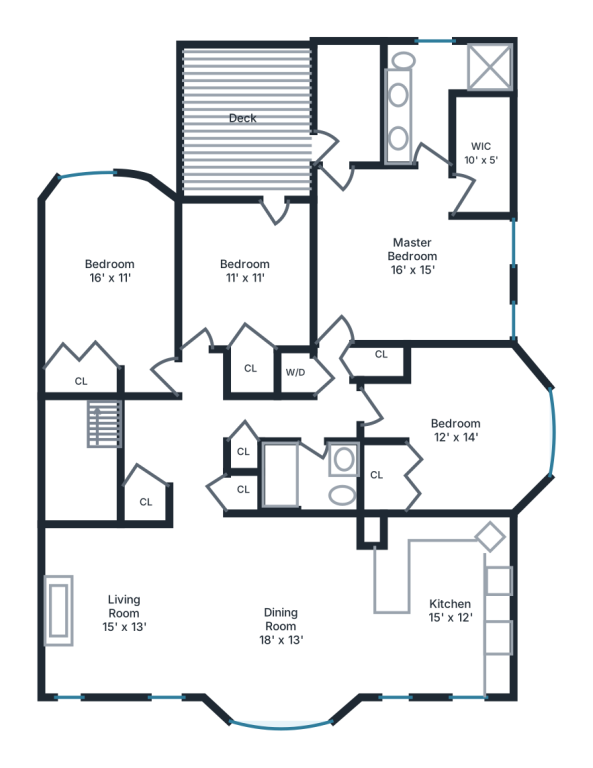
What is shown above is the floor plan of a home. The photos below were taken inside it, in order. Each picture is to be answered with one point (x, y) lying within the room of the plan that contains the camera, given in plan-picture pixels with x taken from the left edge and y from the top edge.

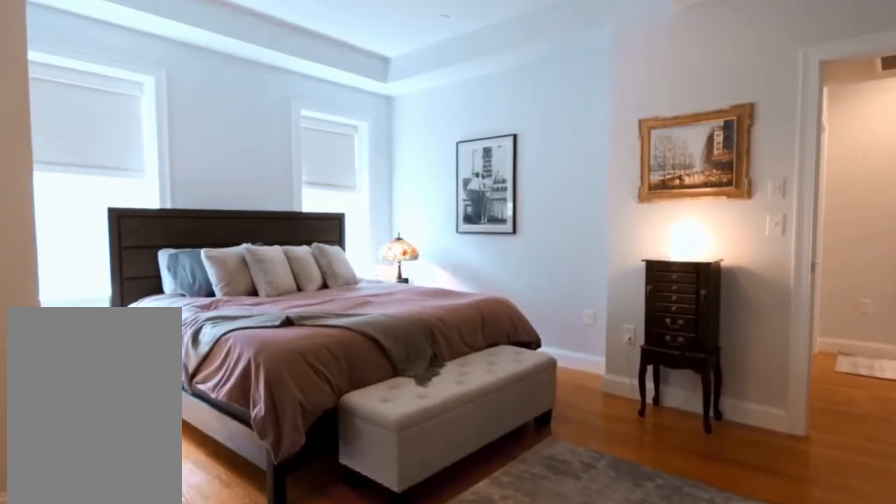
(412, 255)
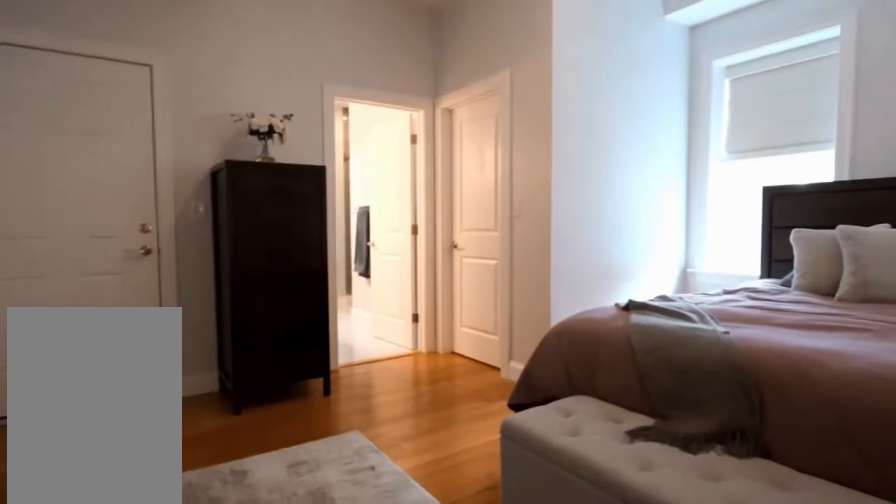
(410, 257)
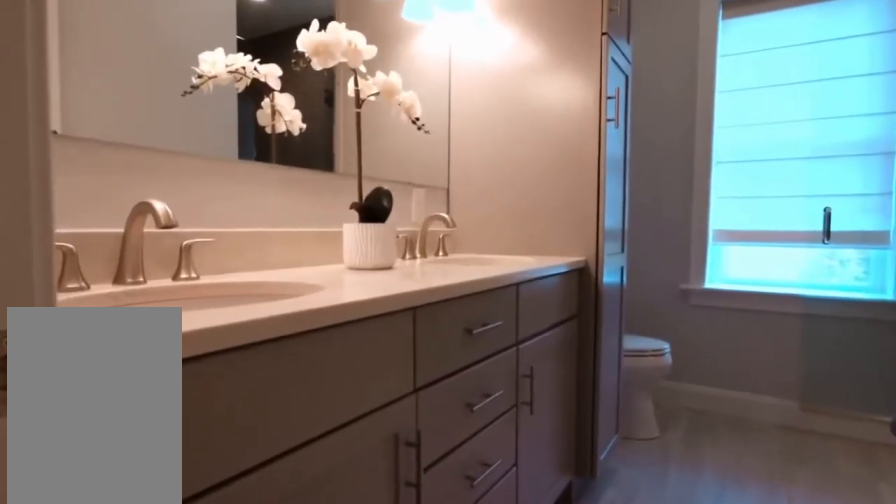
(431, 93)
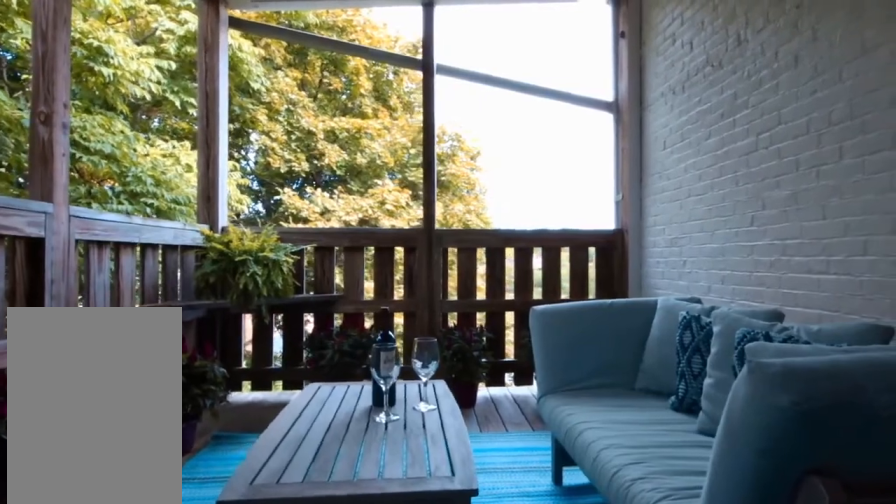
(246, 121)
